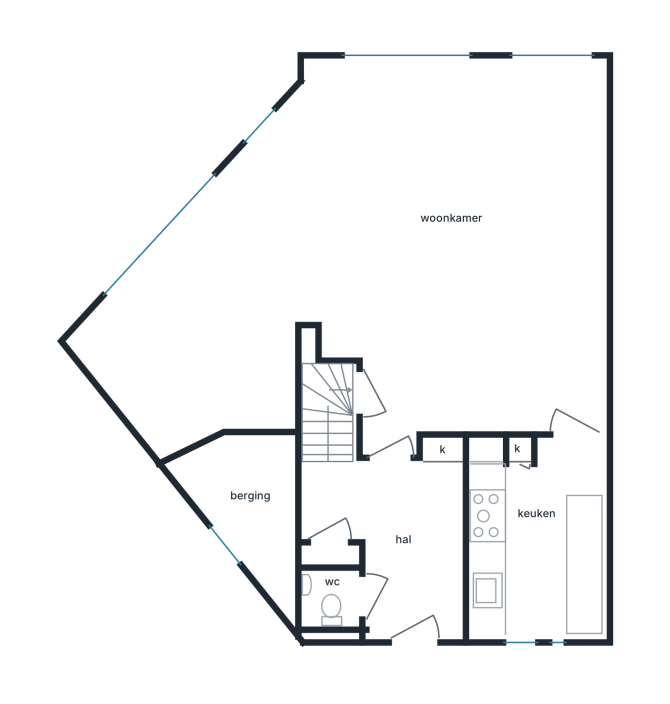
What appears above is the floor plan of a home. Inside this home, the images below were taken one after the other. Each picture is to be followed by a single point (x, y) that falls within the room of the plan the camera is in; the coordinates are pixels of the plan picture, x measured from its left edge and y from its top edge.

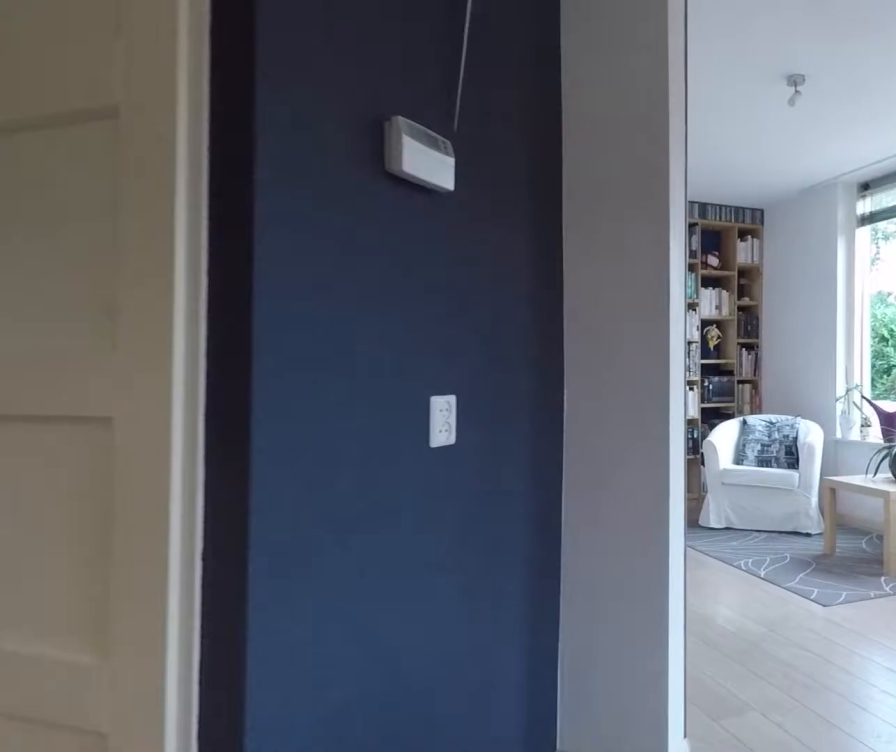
(430, 322)
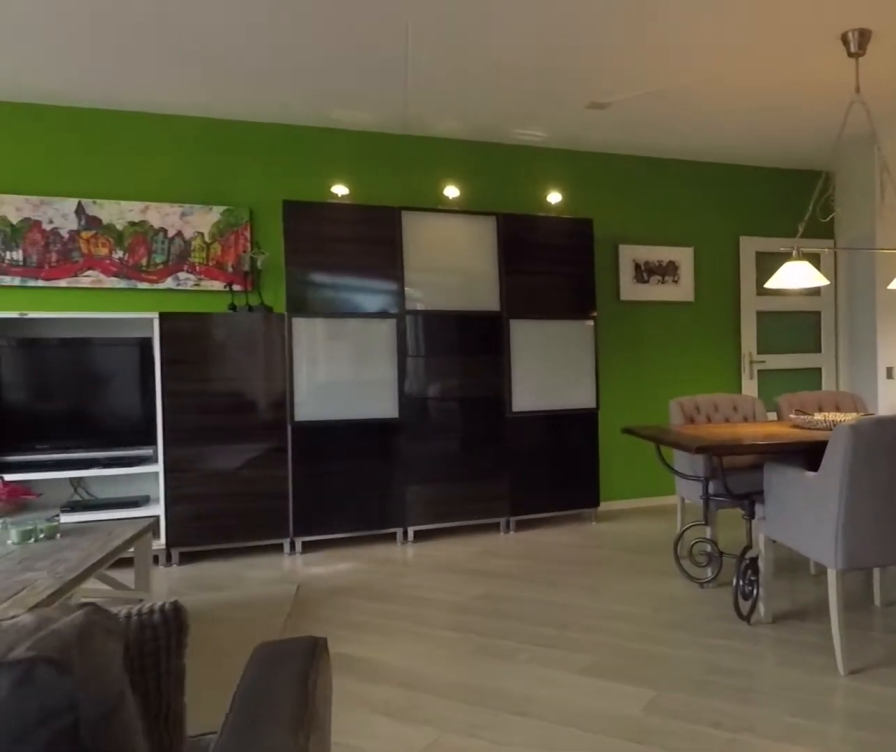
(430, 322)
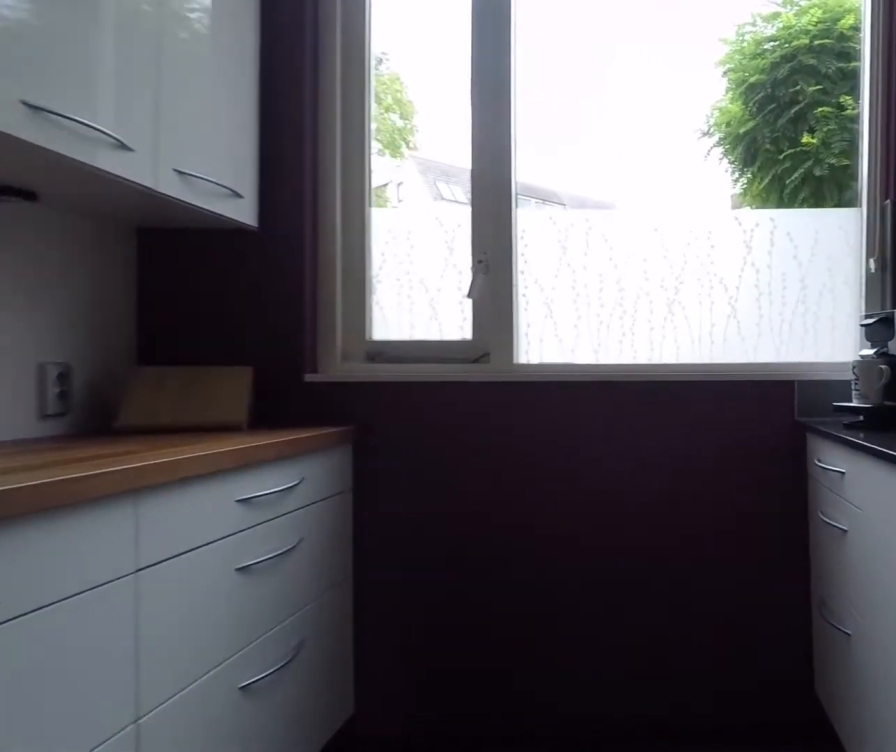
(538, 543)
